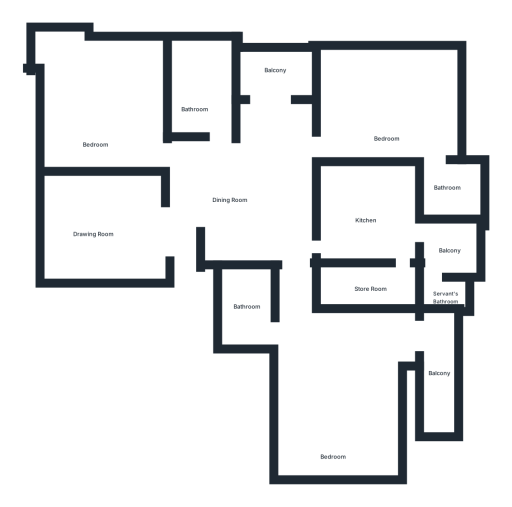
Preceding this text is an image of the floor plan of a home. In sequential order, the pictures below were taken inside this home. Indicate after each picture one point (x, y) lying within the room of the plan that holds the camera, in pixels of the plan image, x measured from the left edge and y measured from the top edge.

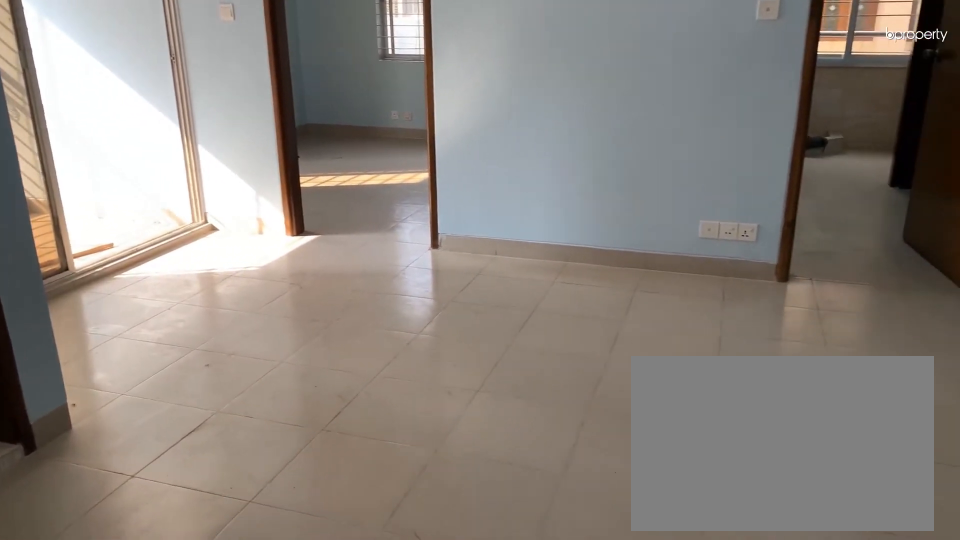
(239, 196)
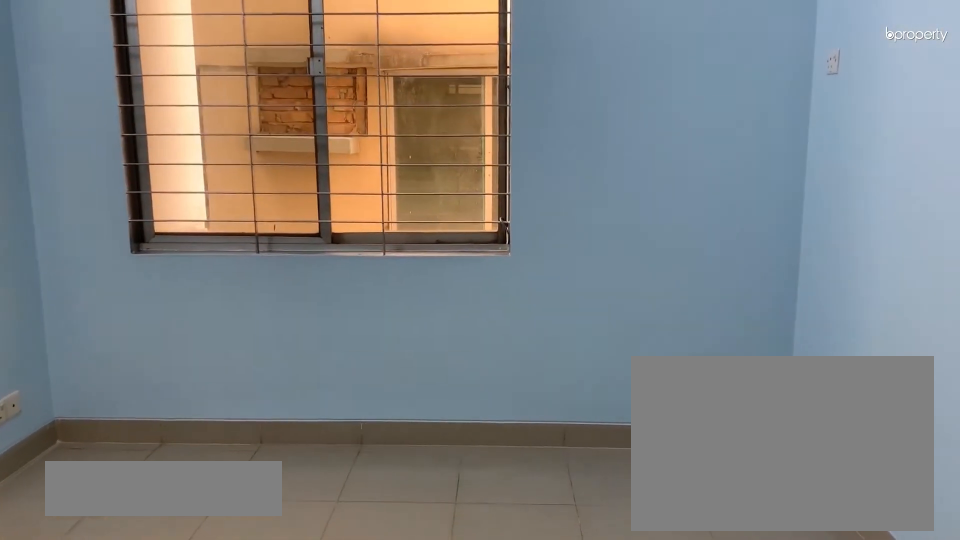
(92, 221)
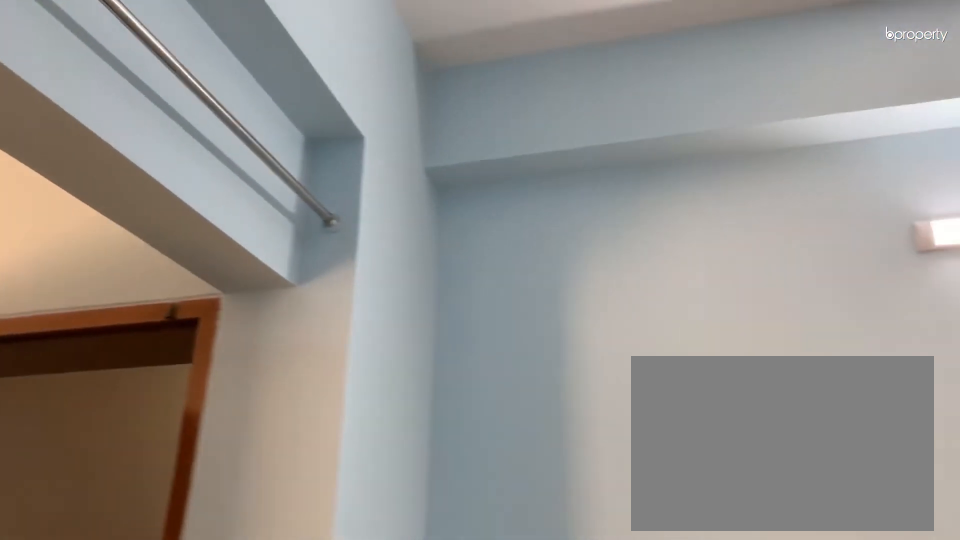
(92, 221)
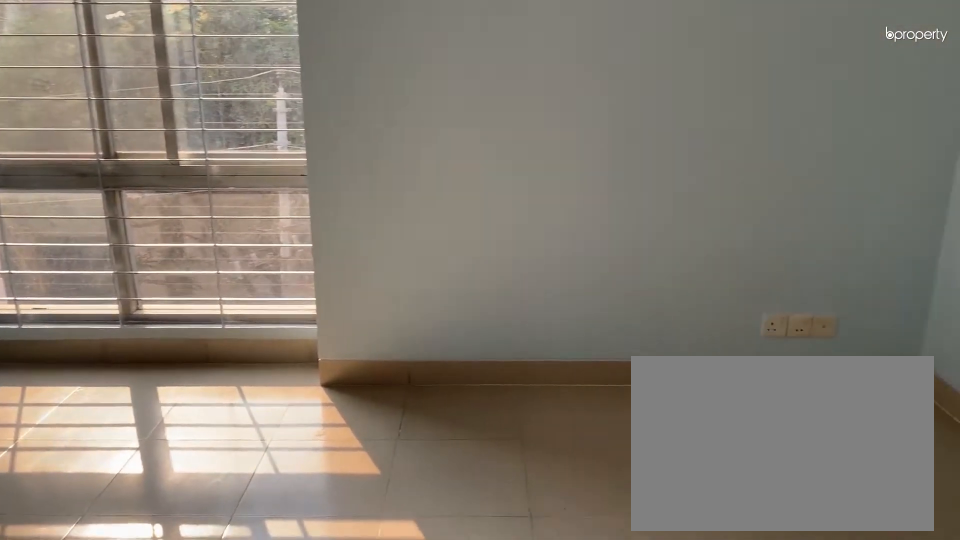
(96, 117)
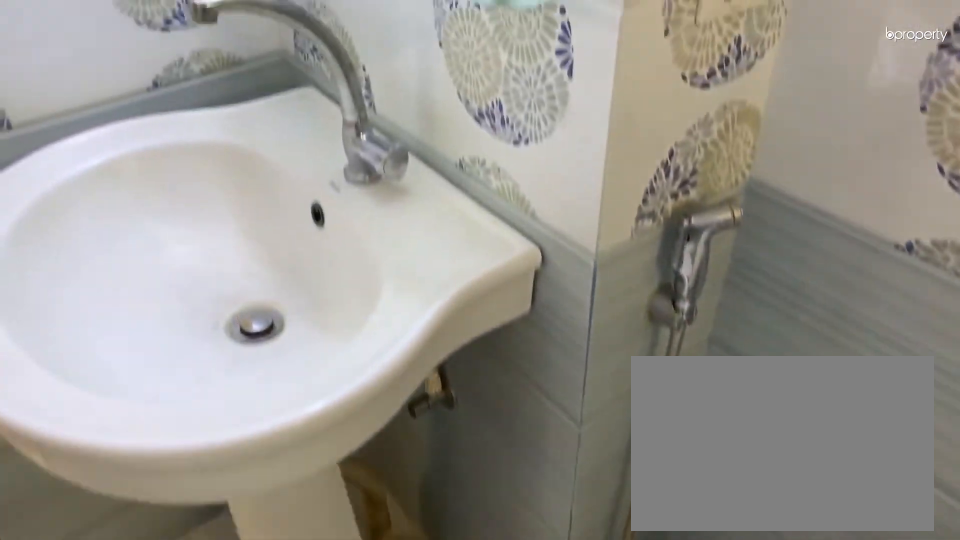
(196, 99)
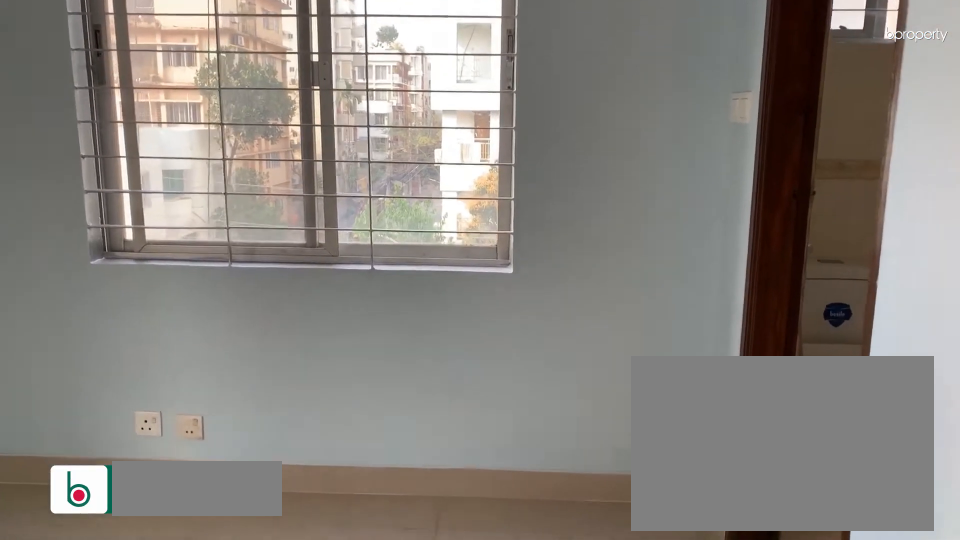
(389, 110)
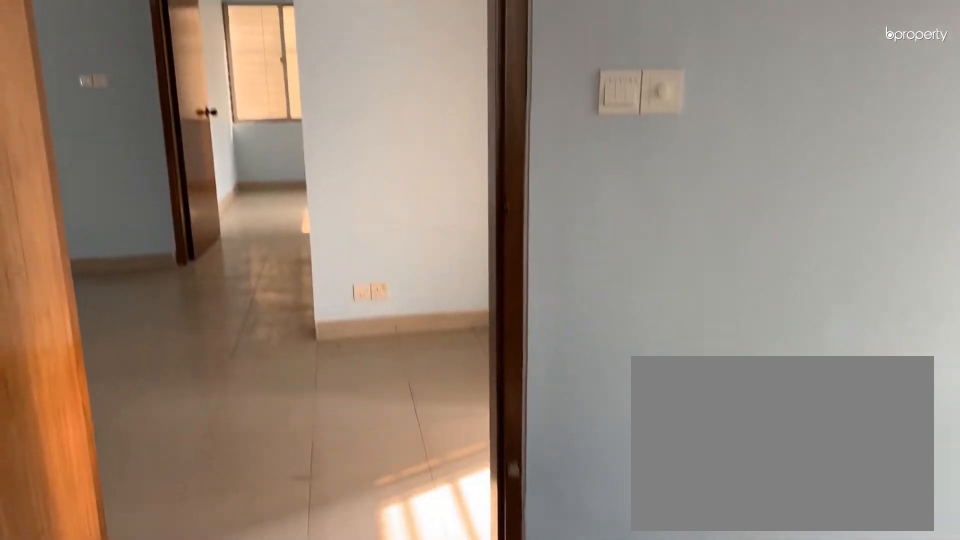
(389, 110)
